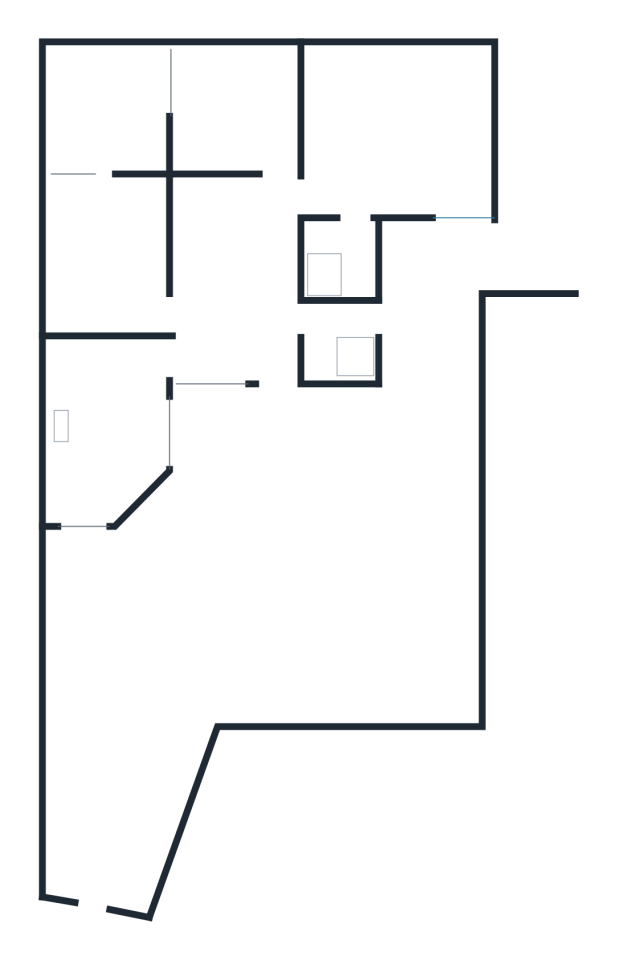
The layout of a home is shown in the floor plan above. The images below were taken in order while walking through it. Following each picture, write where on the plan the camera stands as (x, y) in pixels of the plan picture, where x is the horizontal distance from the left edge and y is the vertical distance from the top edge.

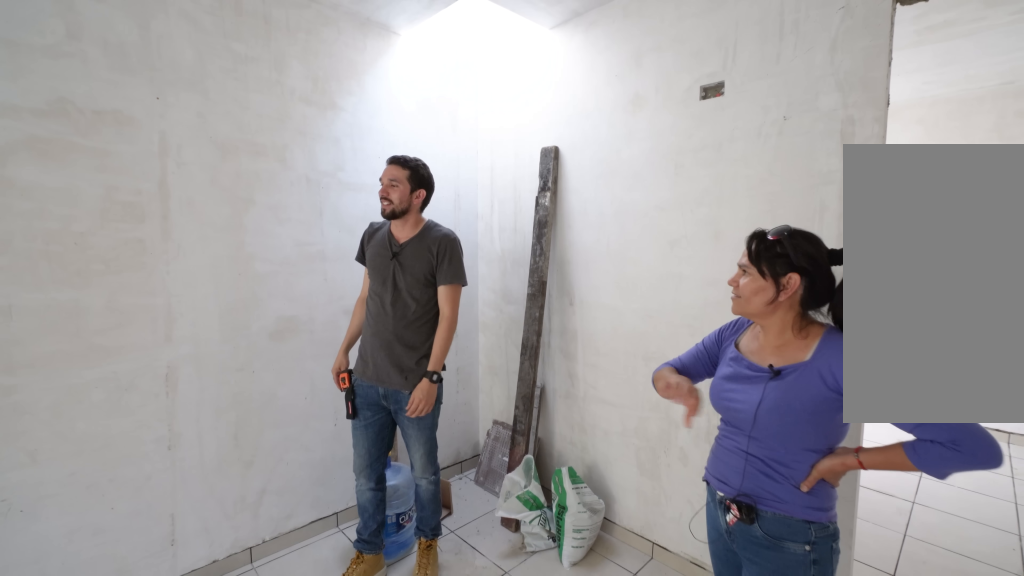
(264, 253)
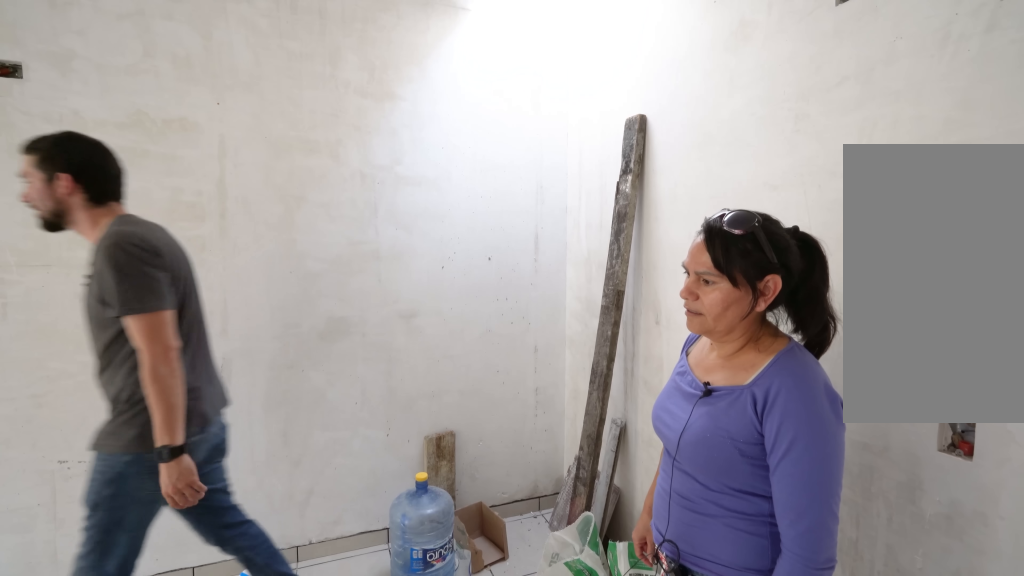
(264, 238)
